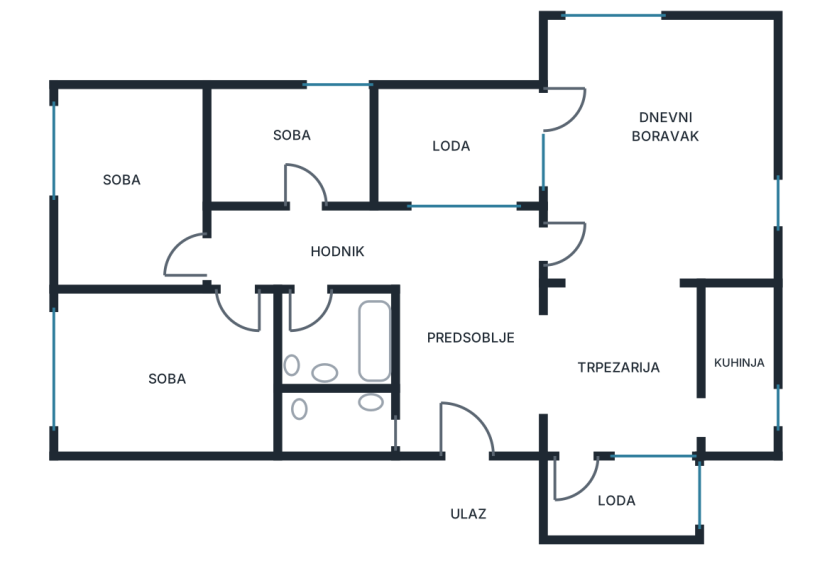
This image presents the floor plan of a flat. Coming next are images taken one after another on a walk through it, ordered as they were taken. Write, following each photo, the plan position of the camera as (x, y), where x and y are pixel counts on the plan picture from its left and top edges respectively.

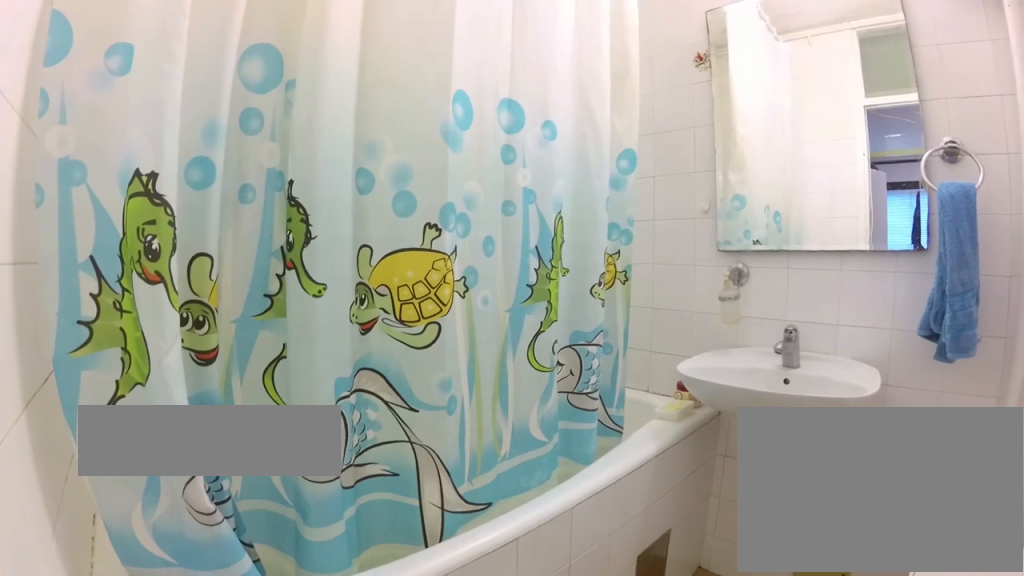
(308, 288)
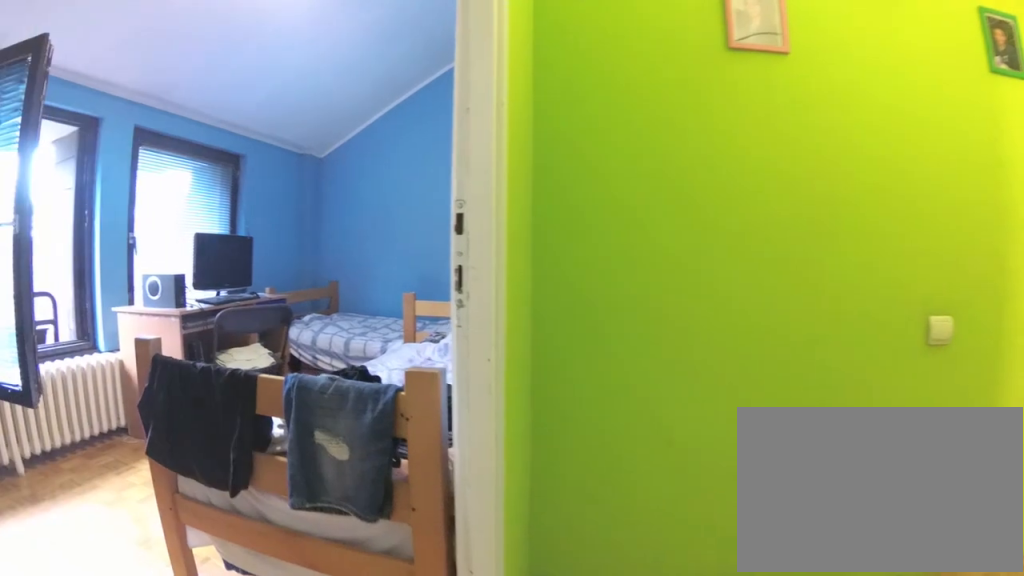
(243, 288)
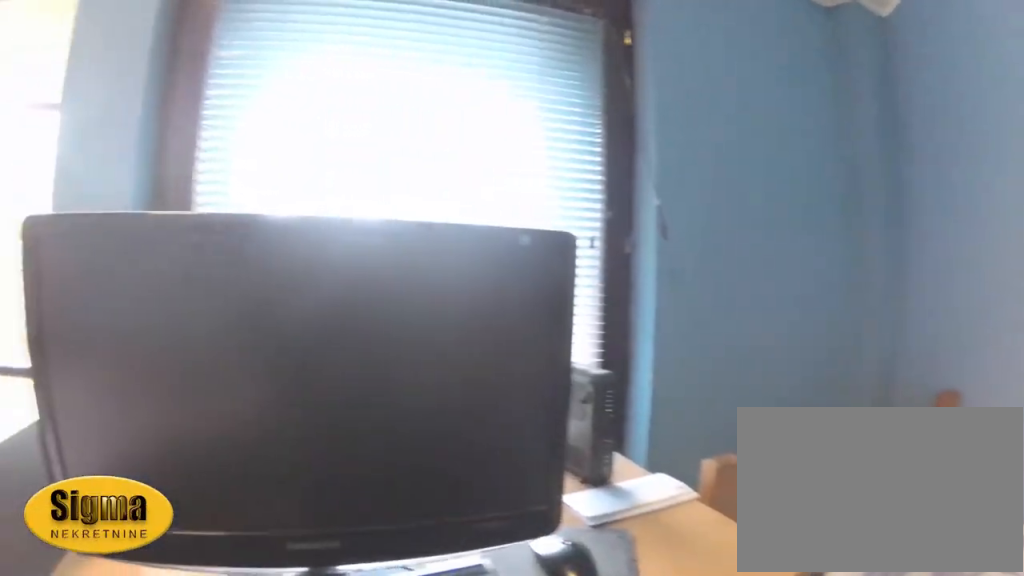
(137, 171)
